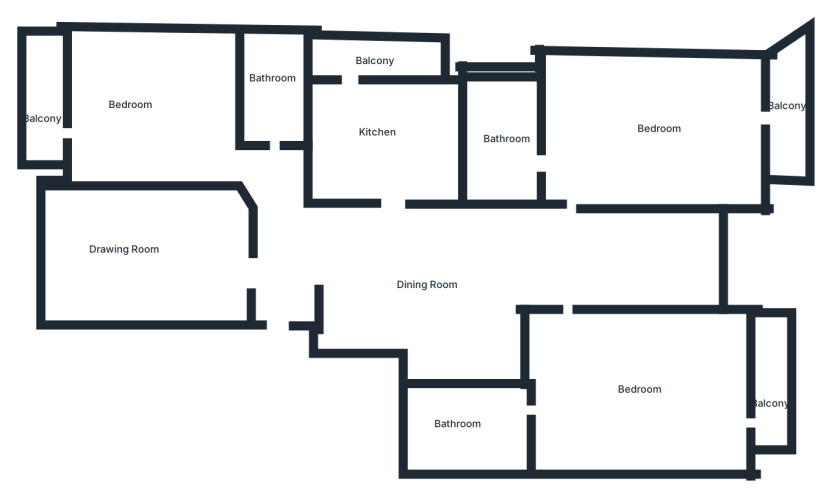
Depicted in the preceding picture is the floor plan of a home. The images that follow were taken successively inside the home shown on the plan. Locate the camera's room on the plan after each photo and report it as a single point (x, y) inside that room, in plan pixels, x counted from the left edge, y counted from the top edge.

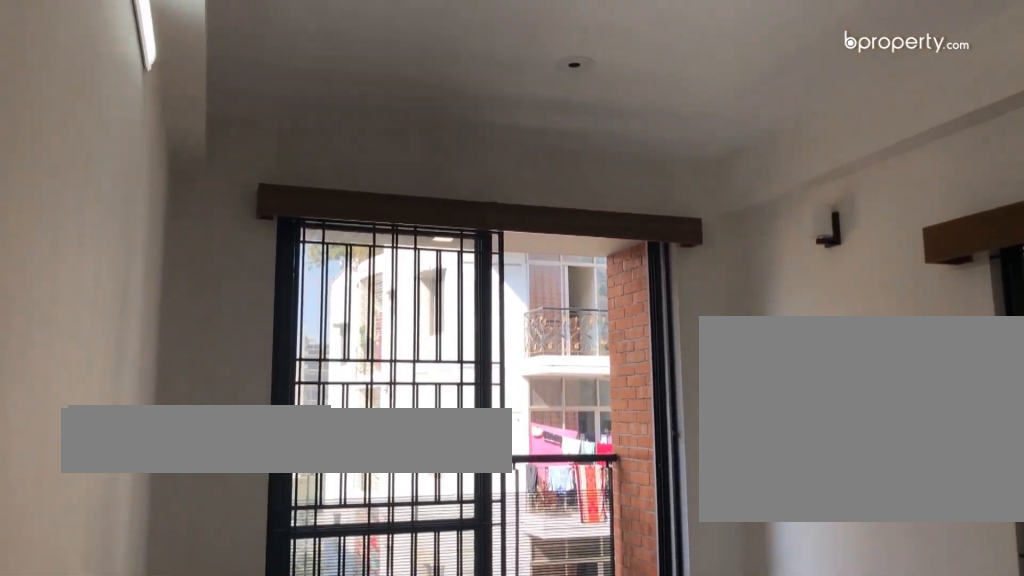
(635, 386)
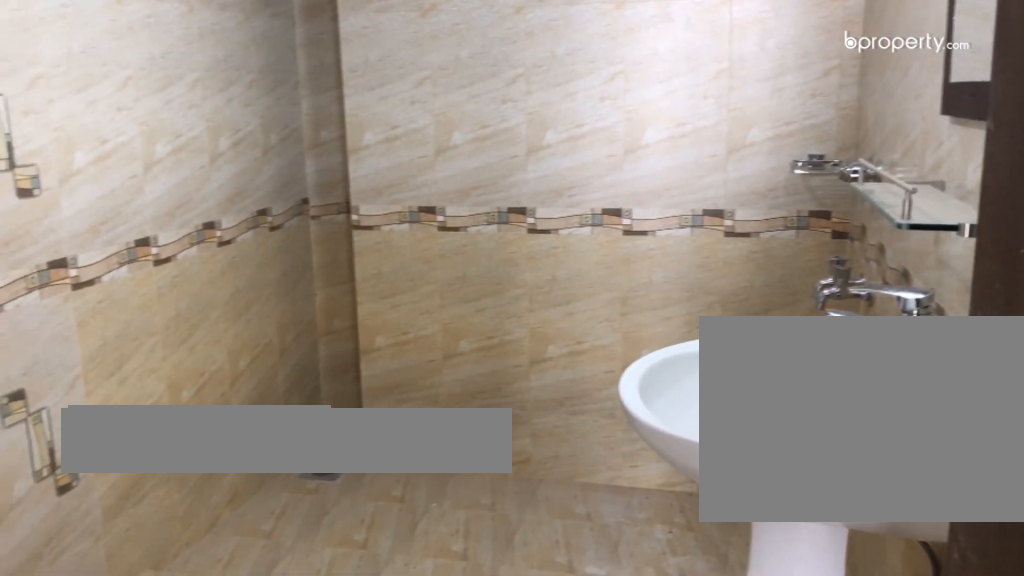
(465, 429)
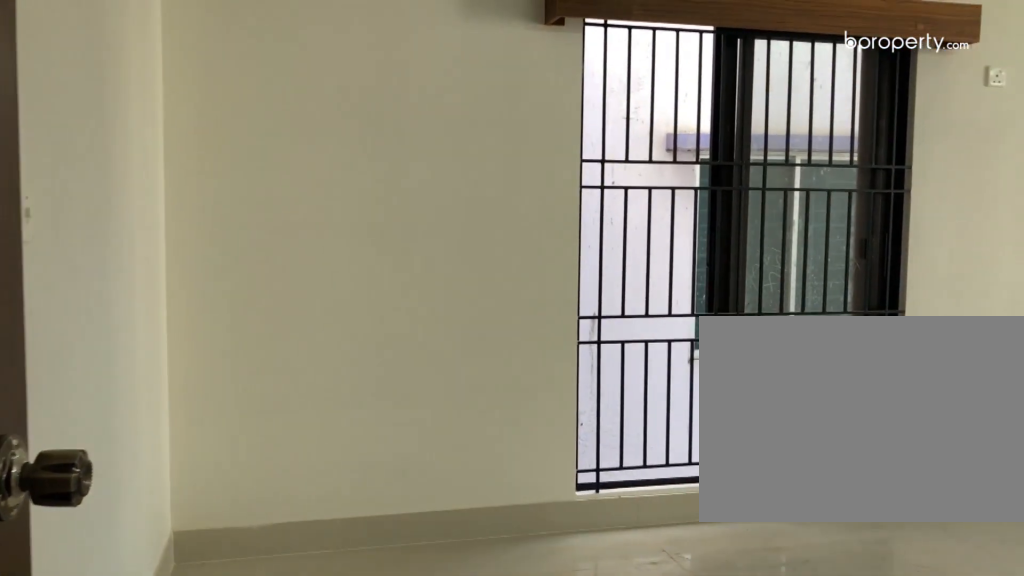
(645, 129)
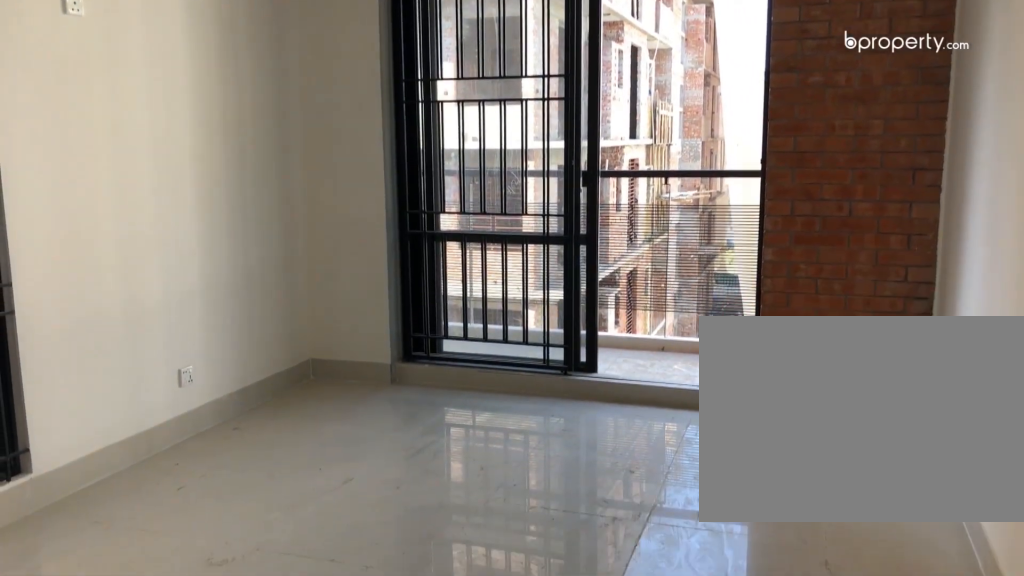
(637, 130)
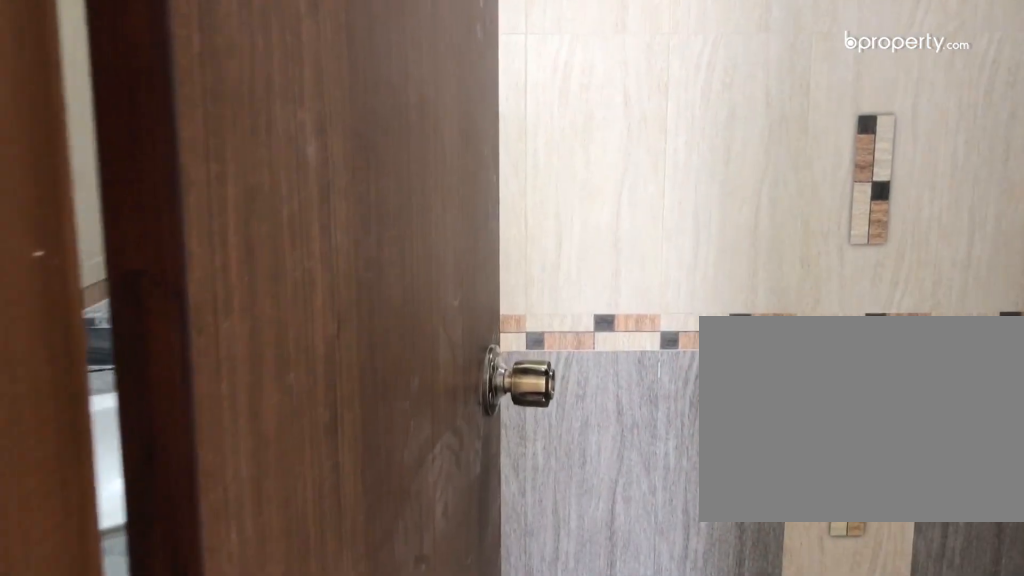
(505, 152)
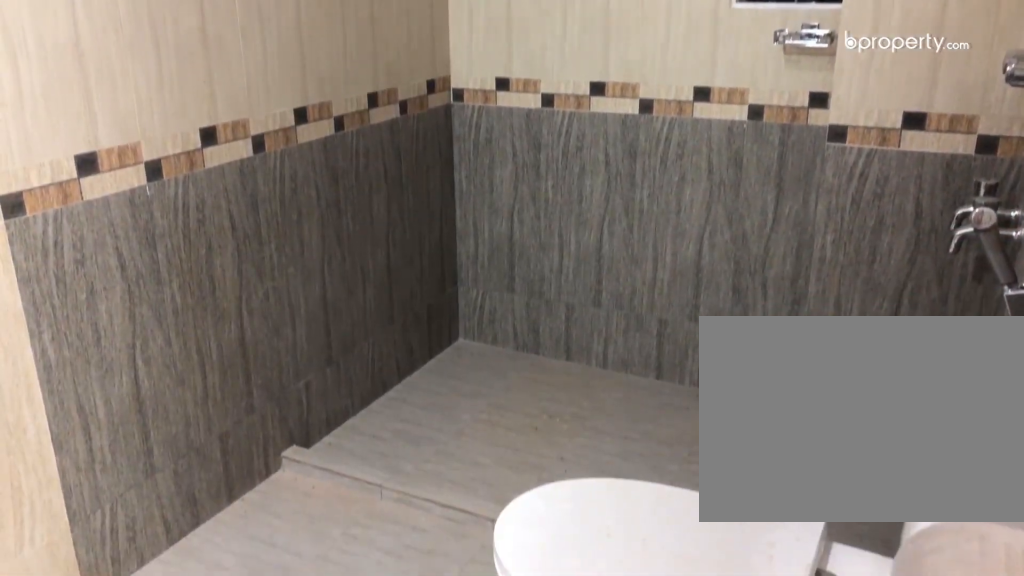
(516, 161)
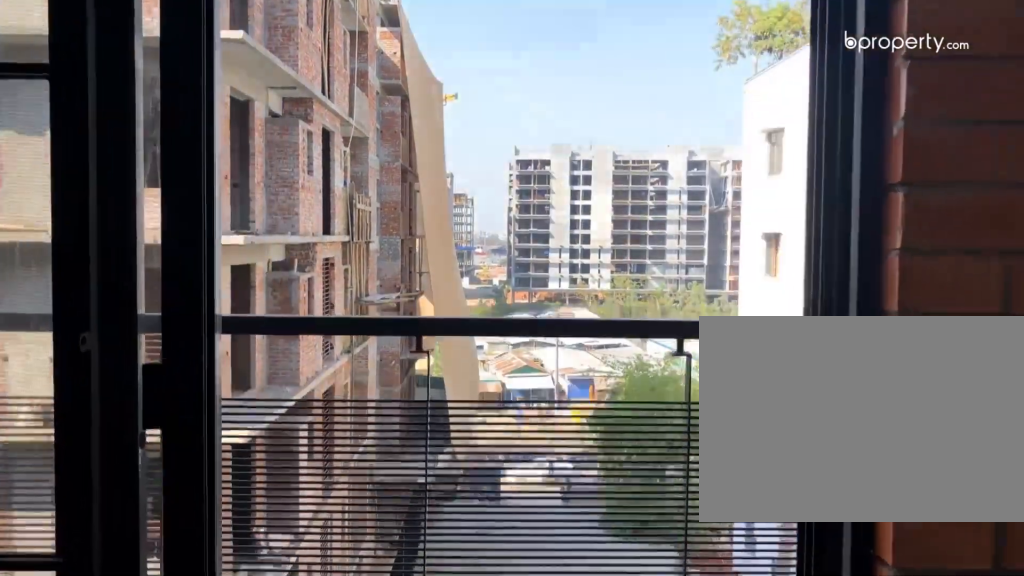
(786, 120)
